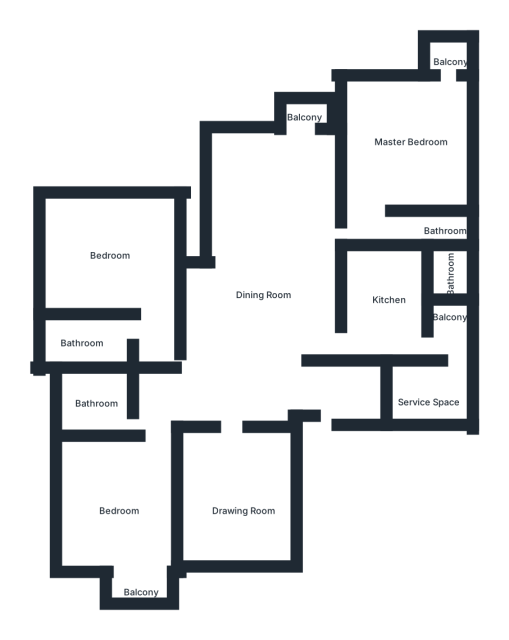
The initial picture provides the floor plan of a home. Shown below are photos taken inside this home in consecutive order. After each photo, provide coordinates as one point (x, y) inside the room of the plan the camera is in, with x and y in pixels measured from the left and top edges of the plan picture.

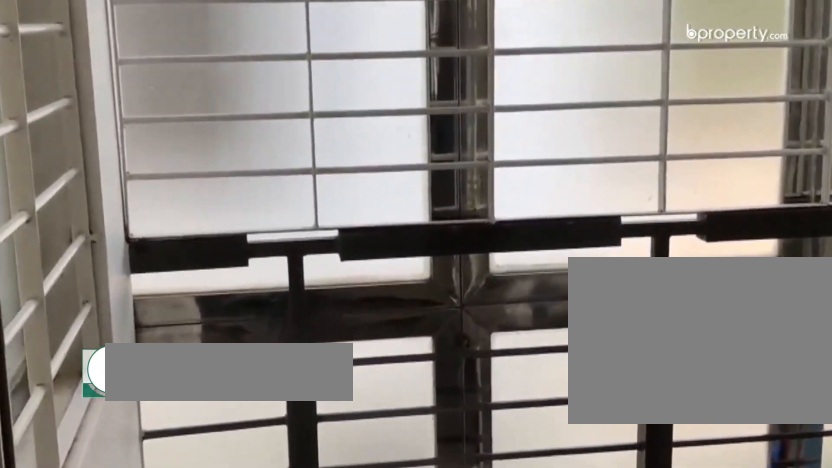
(132, 589)
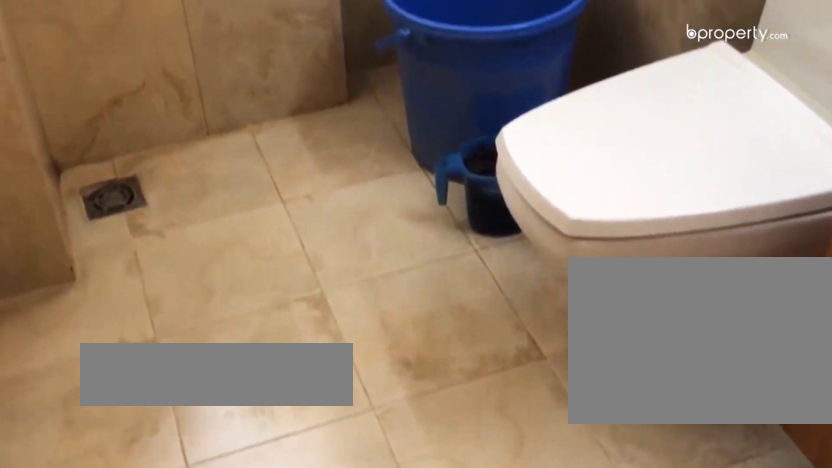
(102, 412)
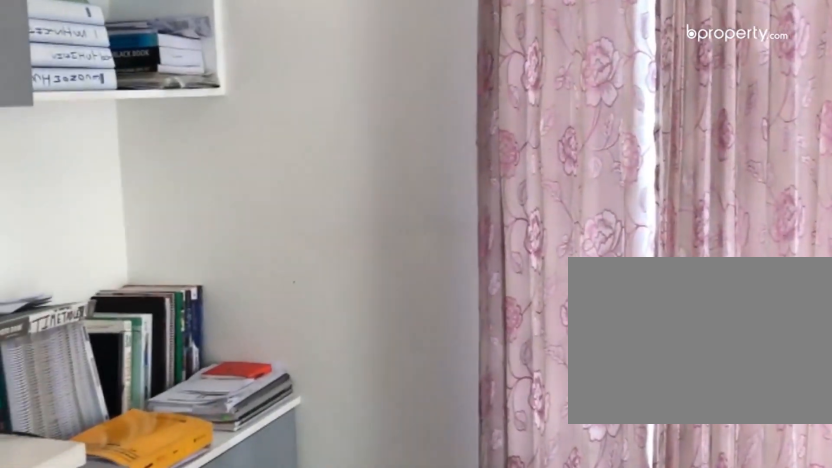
(120, 262)
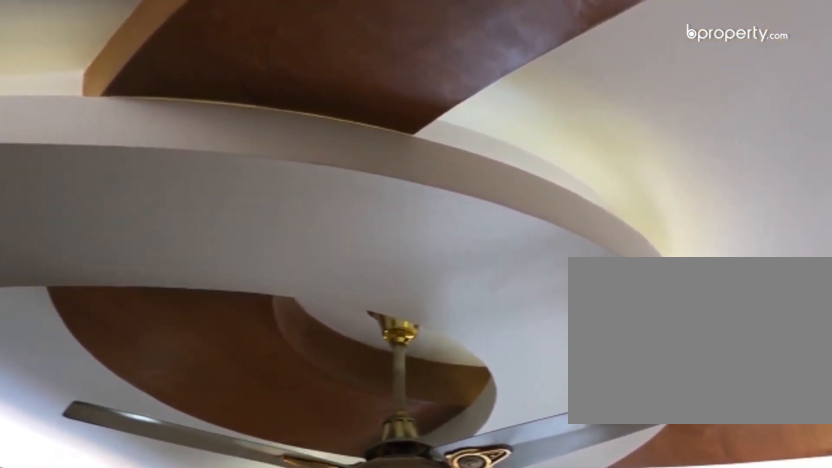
(284, 217)
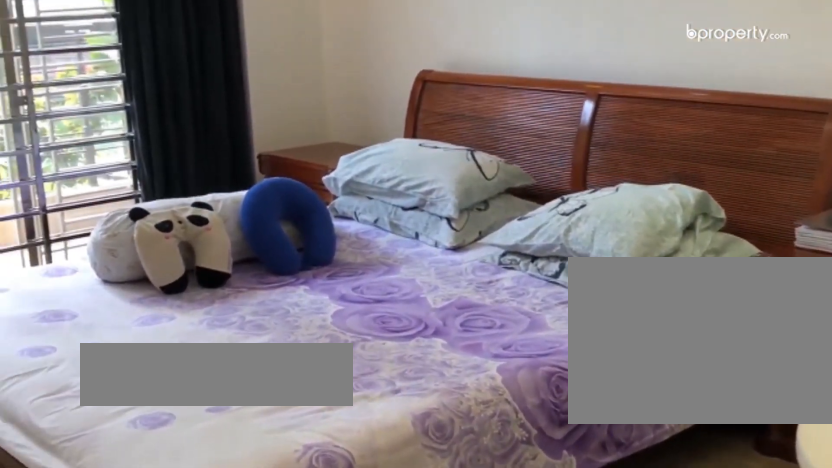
(388, 154)
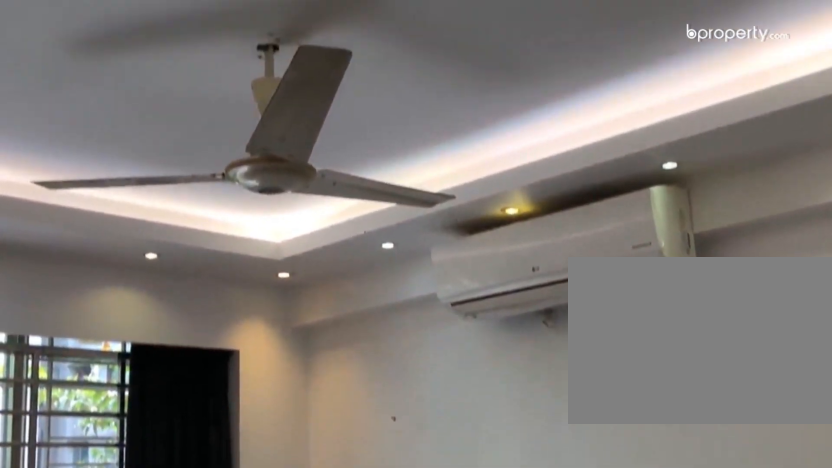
(388, 154)
